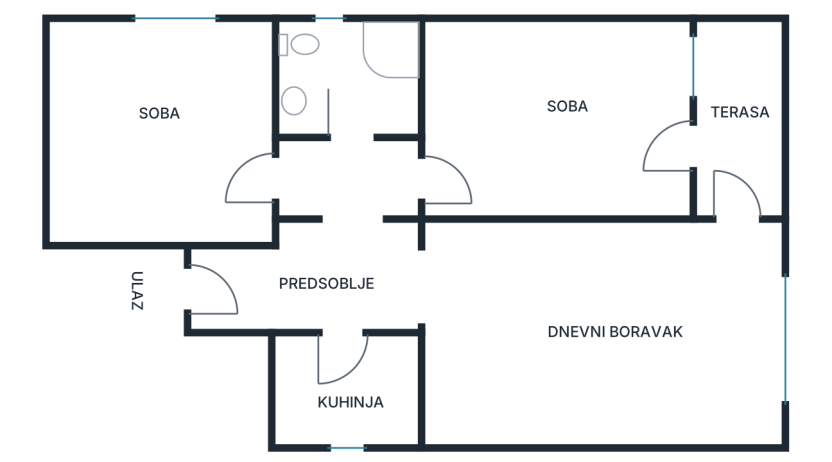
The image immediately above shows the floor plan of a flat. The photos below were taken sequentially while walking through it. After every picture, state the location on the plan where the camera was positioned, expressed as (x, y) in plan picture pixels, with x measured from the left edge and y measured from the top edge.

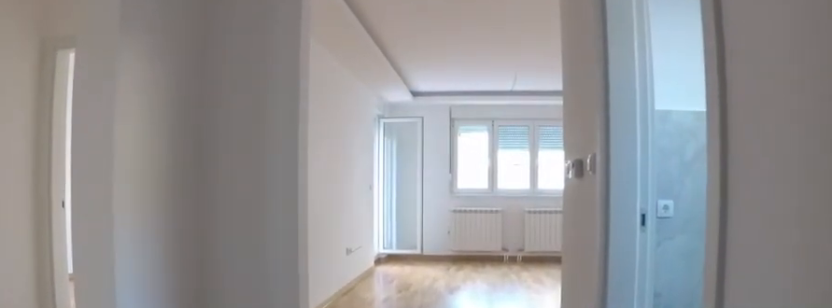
(282, 286)
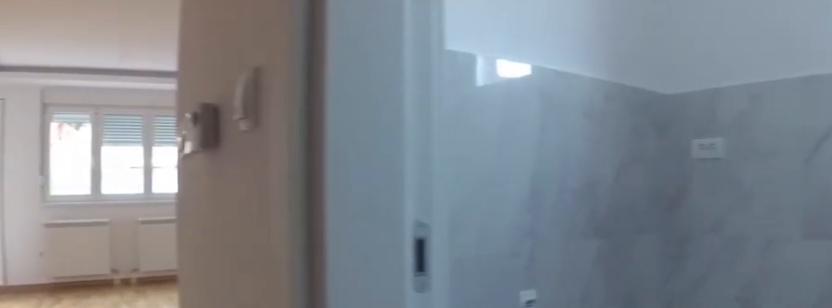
(325, 294)
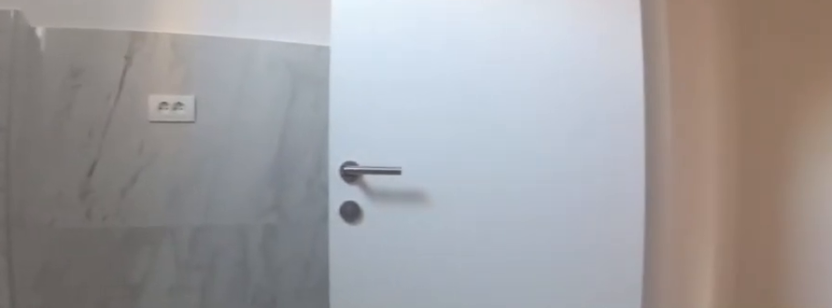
(368, 388)
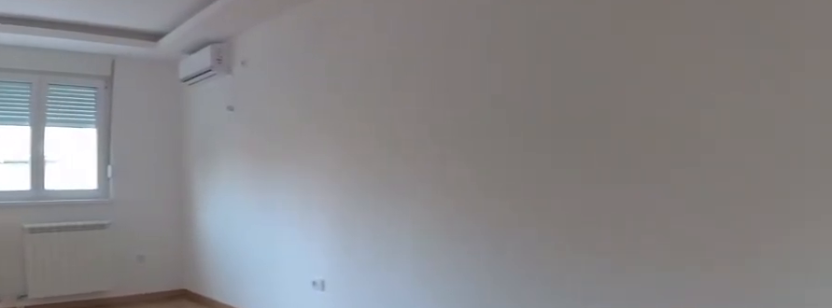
(425, 290)
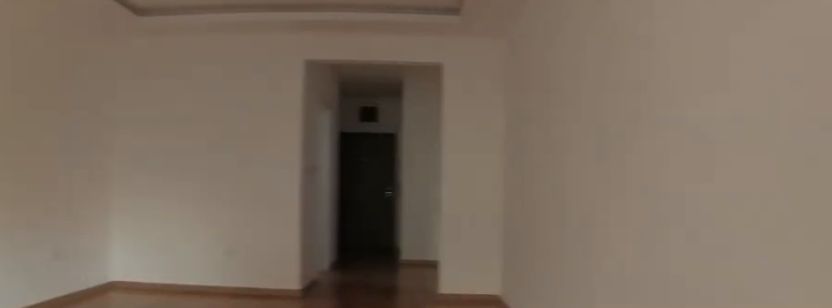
(722, 301)
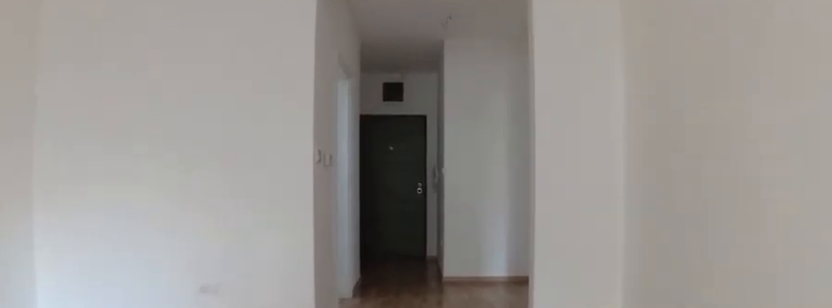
(604, 294)
